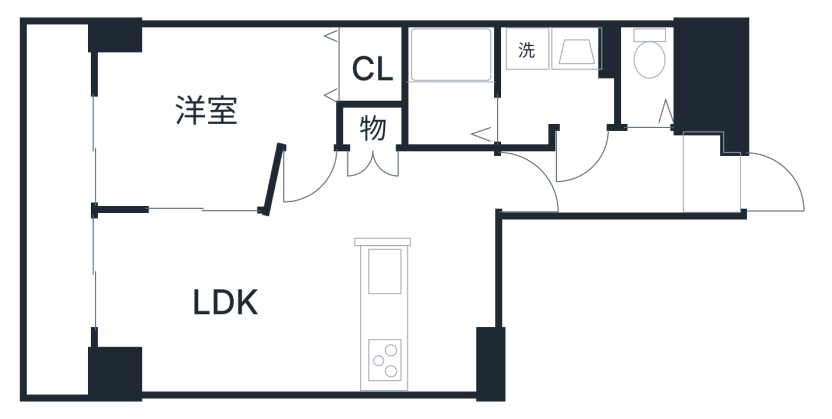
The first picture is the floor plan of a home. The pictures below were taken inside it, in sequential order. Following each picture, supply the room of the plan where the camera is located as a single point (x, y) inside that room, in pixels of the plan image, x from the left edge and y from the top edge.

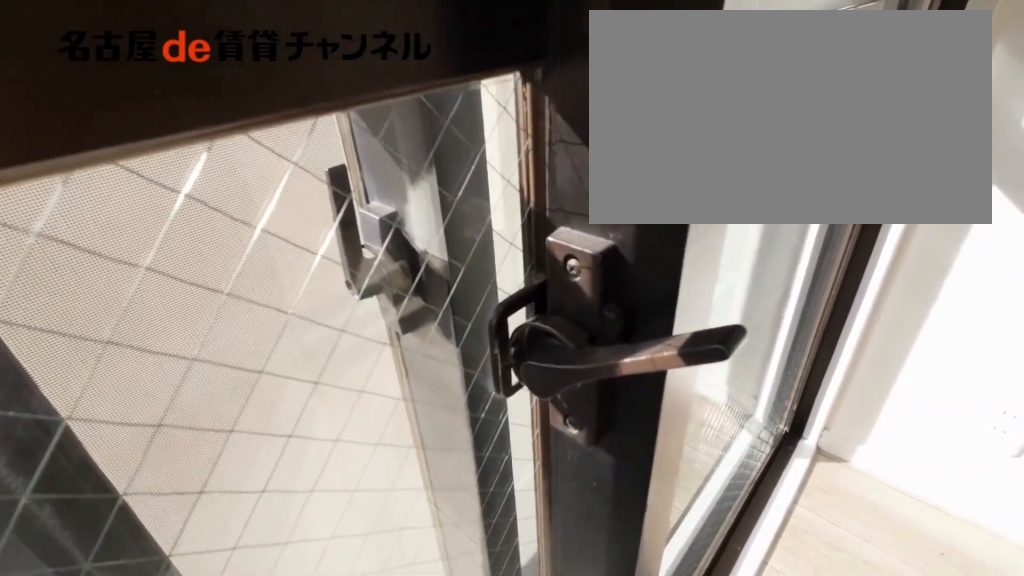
(223, 303)
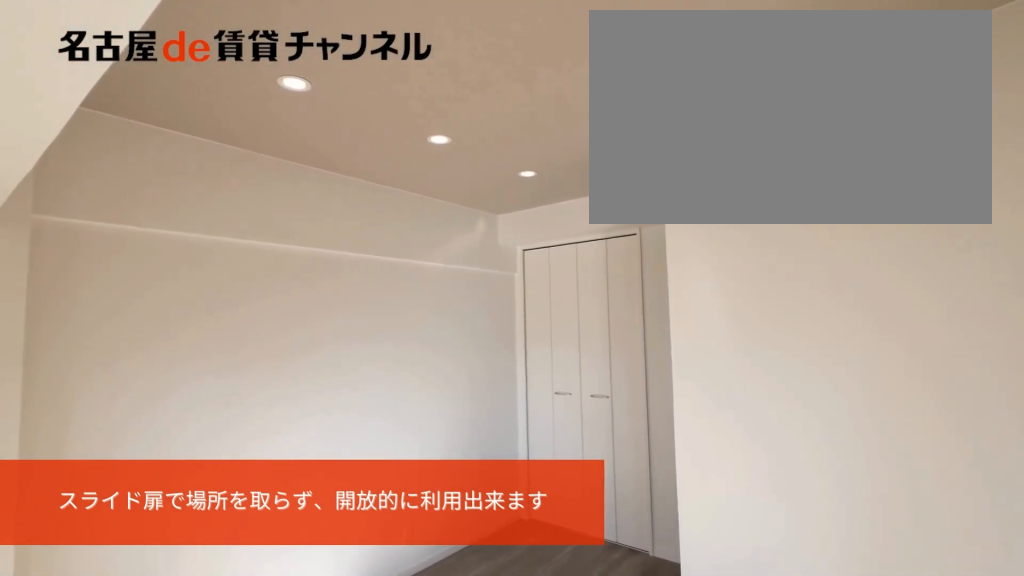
(207, 111)
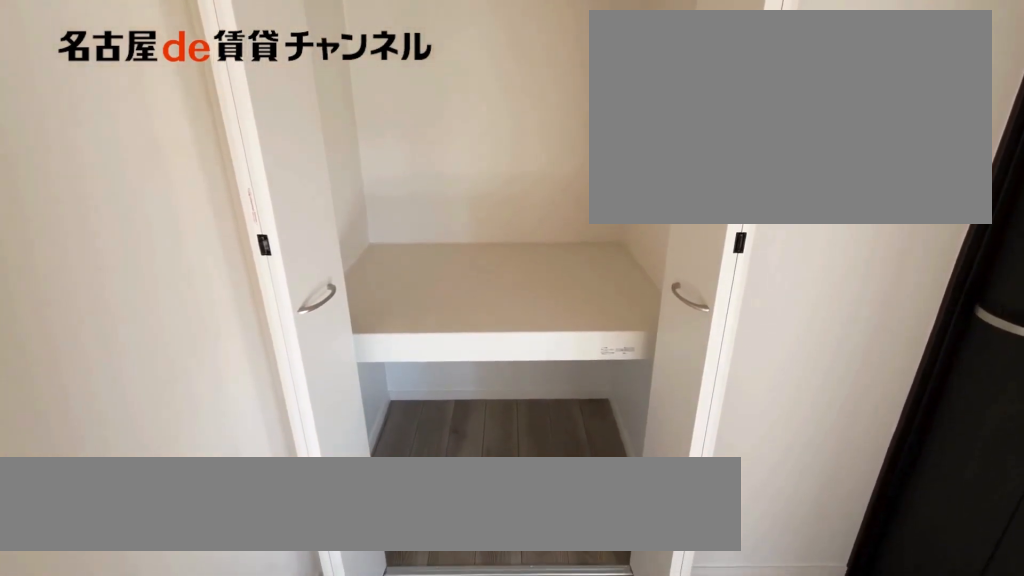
(377, 69)
